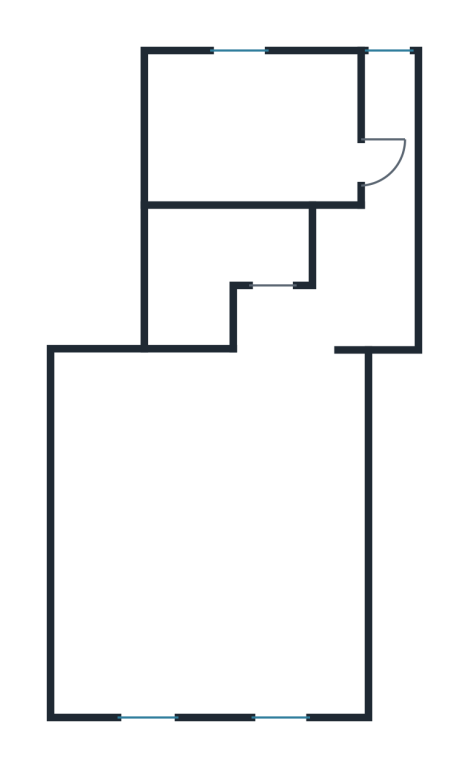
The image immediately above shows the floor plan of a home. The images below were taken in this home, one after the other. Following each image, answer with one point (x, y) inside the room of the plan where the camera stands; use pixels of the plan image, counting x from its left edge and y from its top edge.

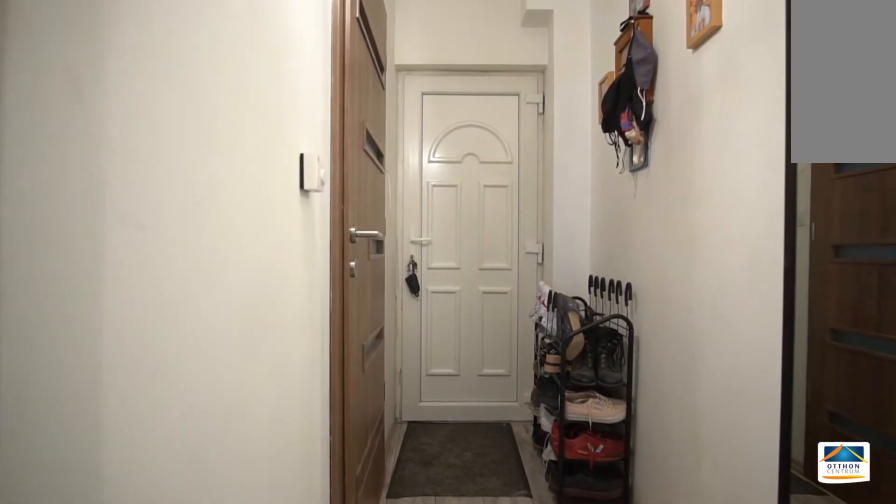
(387, 223)
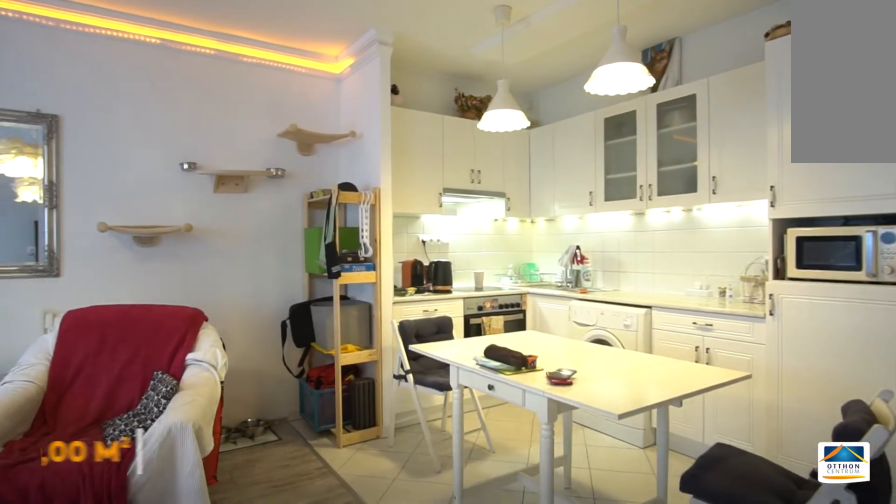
(217, 537)
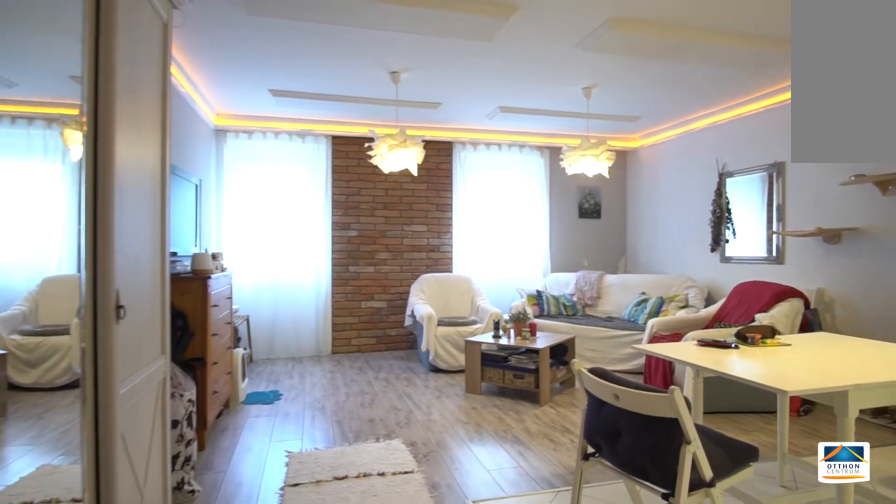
(218, 536)
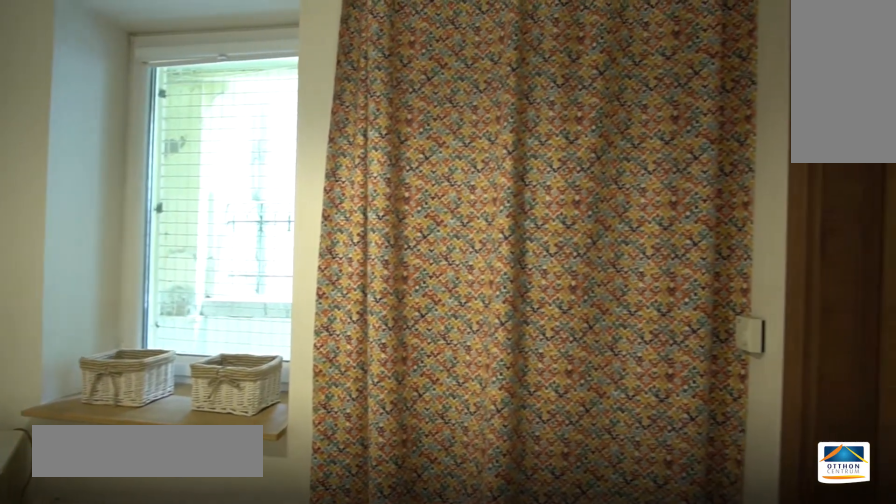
(240, 118)
